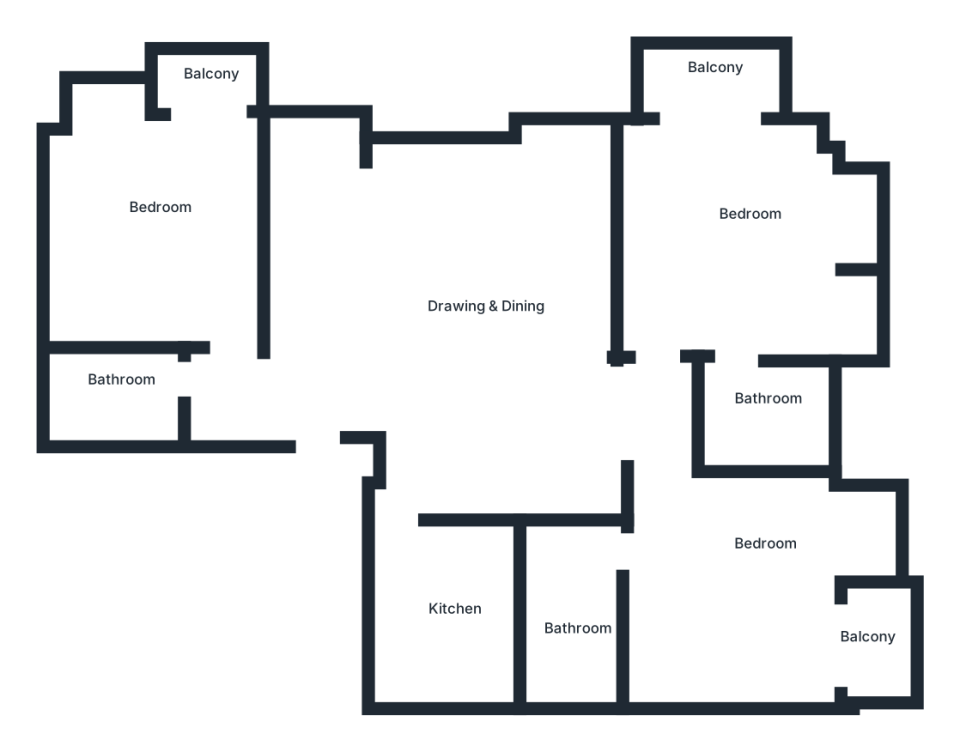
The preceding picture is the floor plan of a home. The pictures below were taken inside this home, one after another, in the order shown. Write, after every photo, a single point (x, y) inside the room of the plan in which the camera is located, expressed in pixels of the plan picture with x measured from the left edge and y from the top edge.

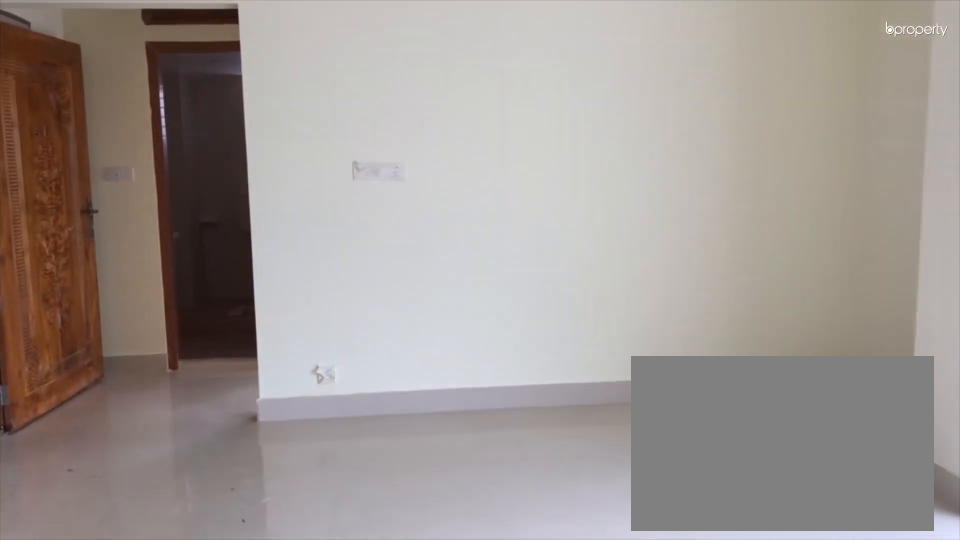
(464, 363)
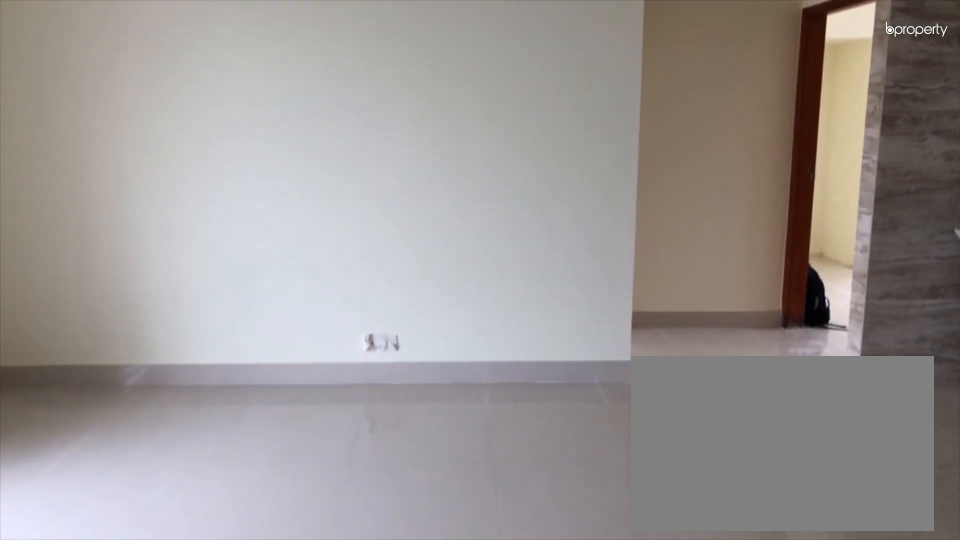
(464, 363)
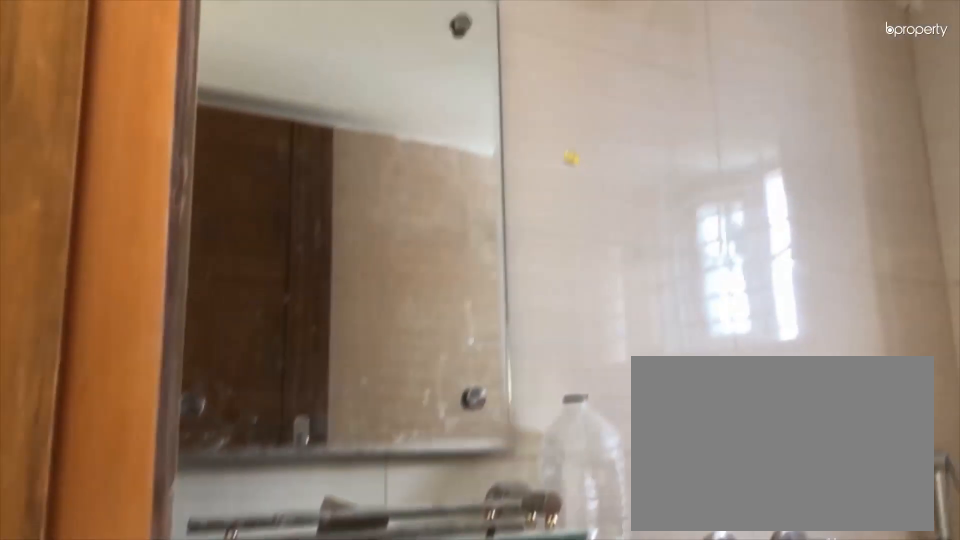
(122, 382)
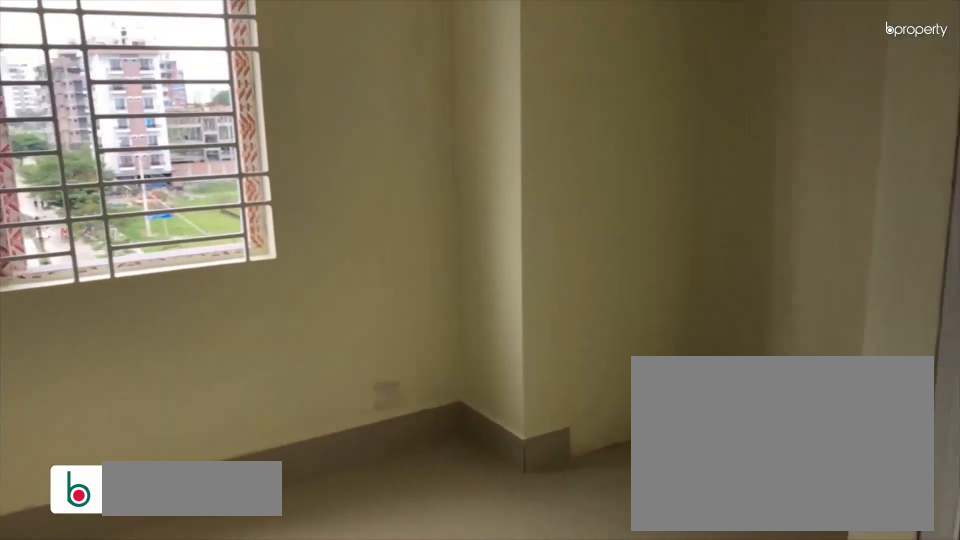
(173, 223)
